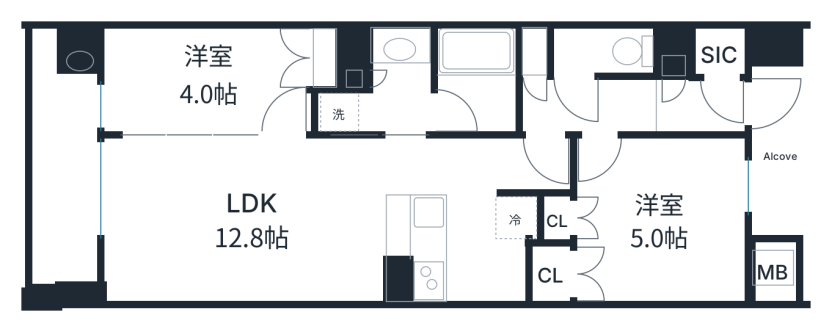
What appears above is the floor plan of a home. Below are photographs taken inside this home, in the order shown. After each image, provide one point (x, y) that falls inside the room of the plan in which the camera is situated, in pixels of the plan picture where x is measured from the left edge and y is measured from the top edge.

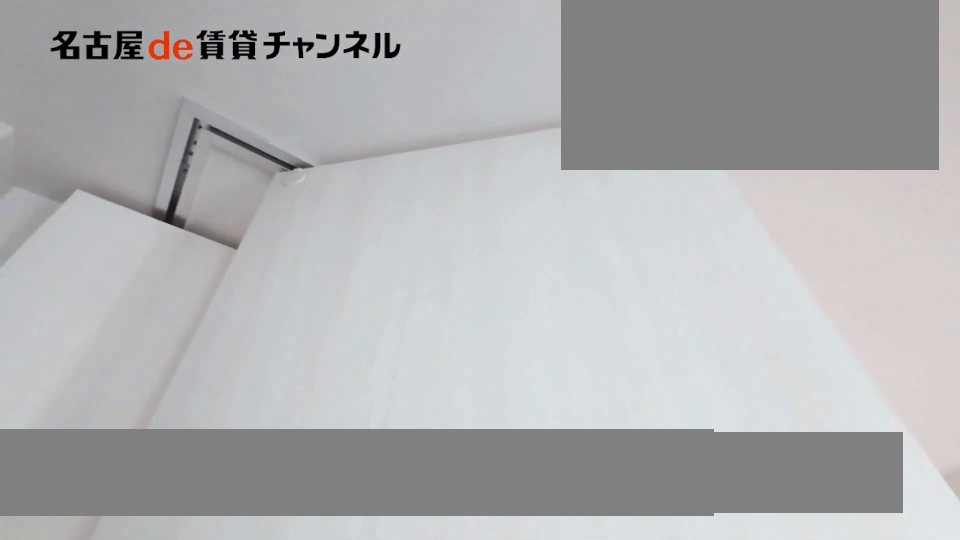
(204, 83)
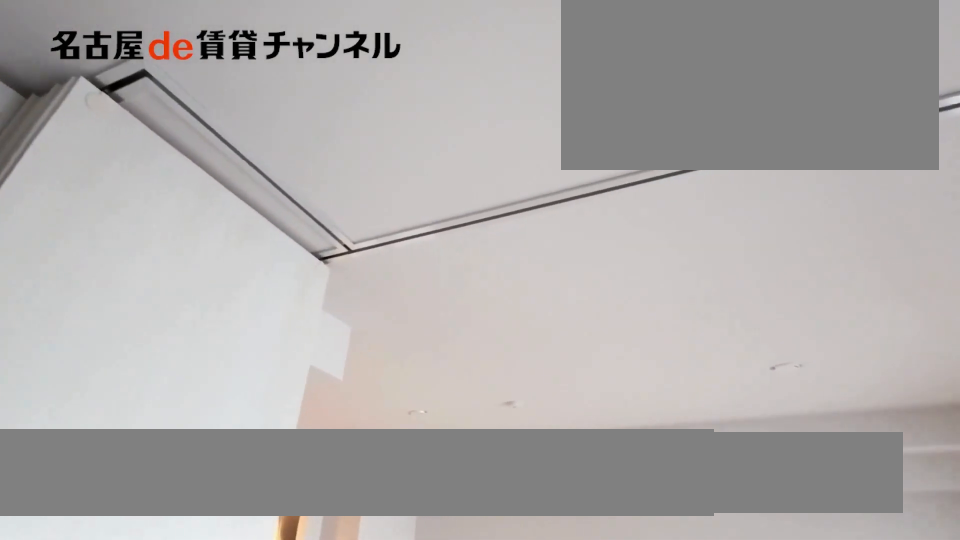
(240, 217)
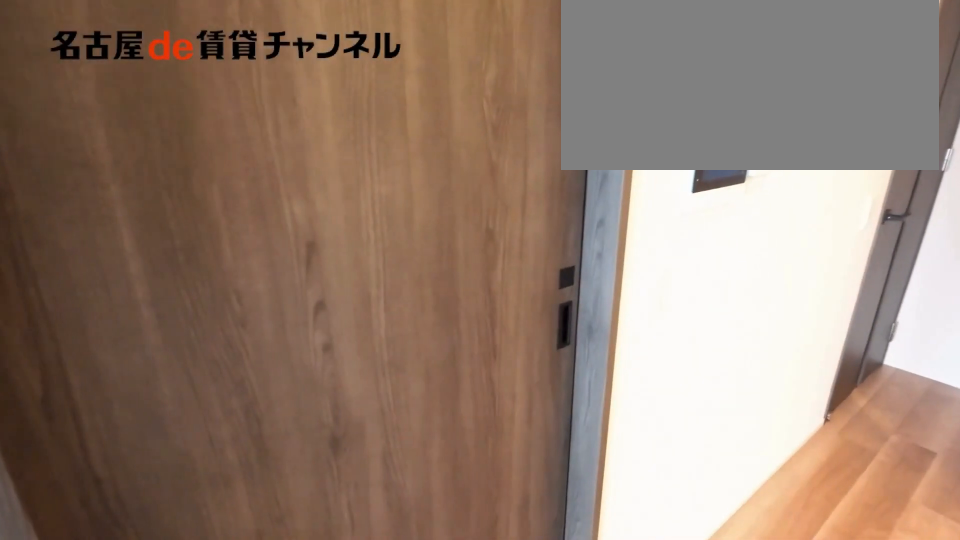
(240, 217)
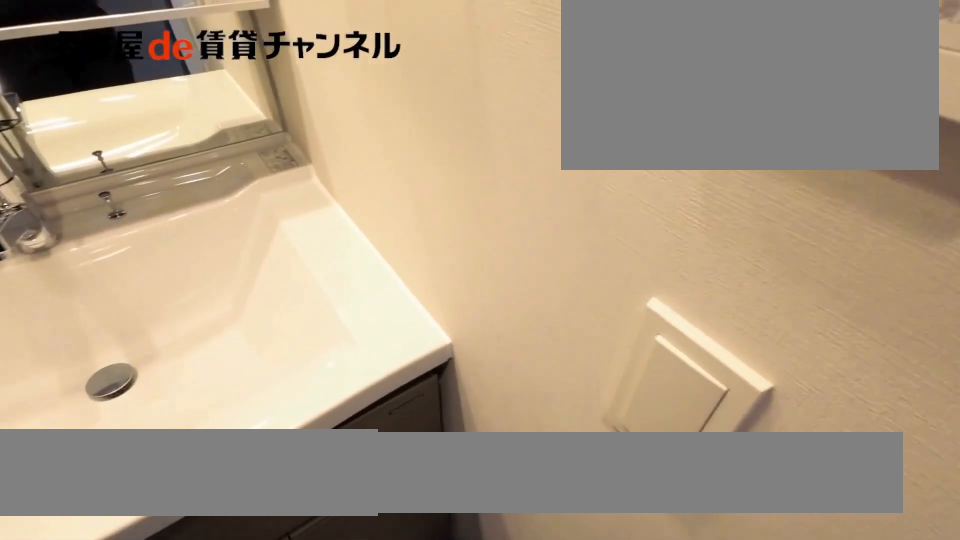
(377, 87)
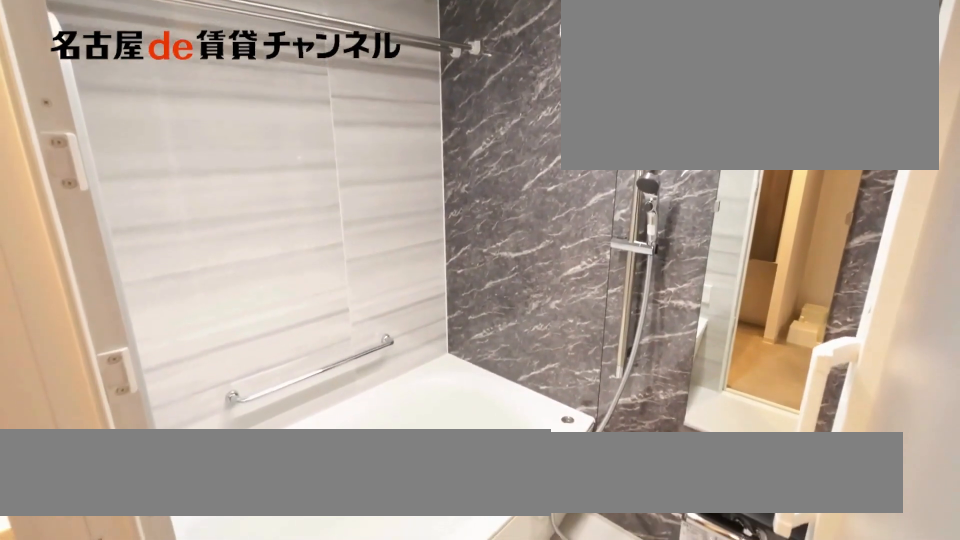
(474, 83)
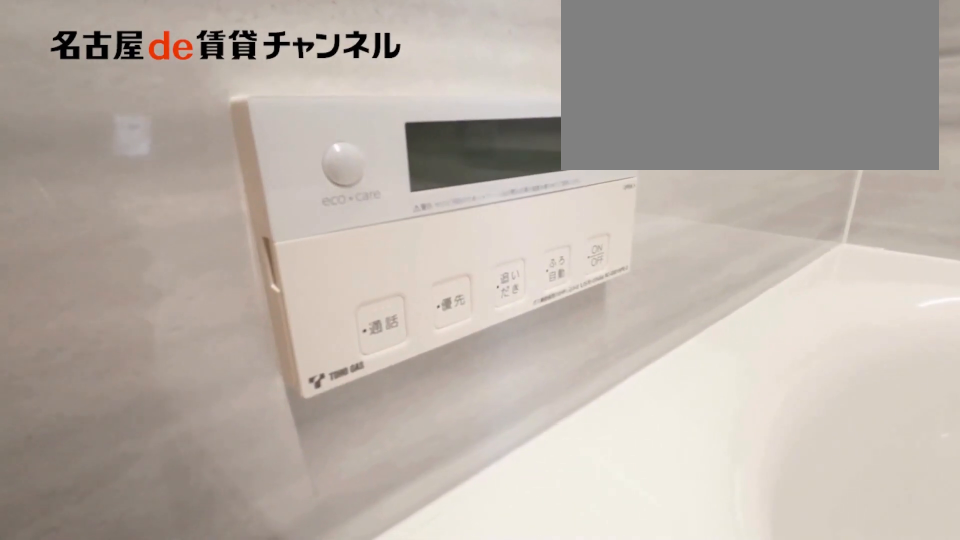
(474, 83)
